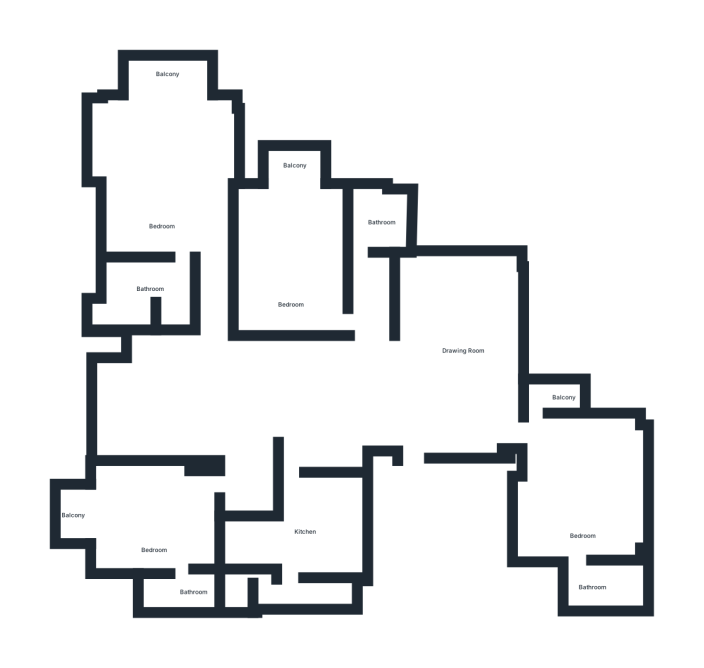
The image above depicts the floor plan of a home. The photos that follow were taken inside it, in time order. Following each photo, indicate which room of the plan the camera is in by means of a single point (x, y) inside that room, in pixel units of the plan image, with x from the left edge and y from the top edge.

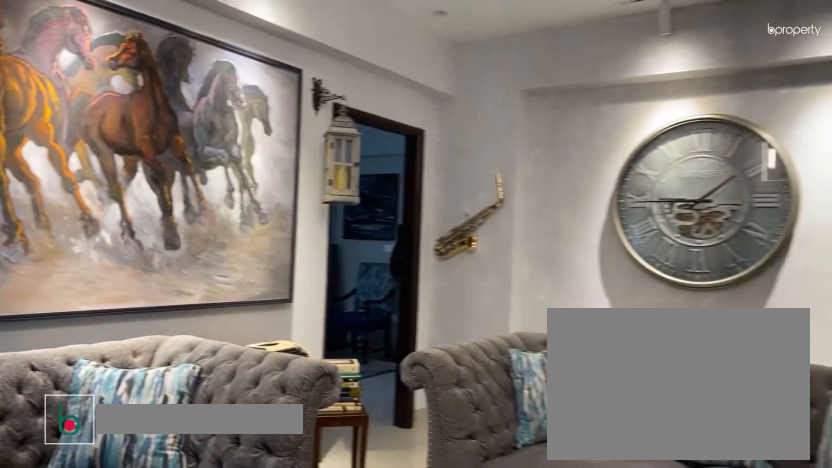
(464, 347)
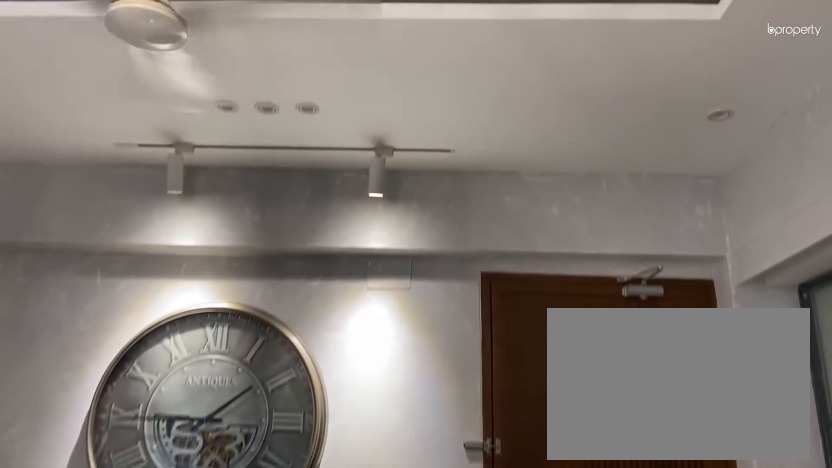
(464, 347)
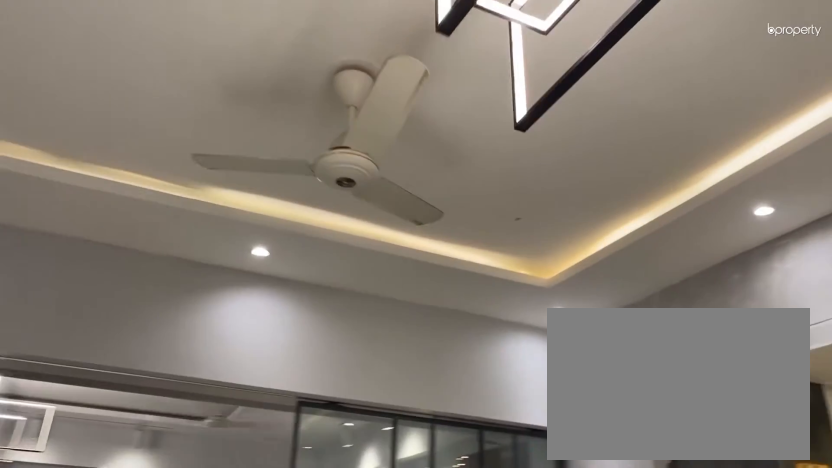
(247, 382)
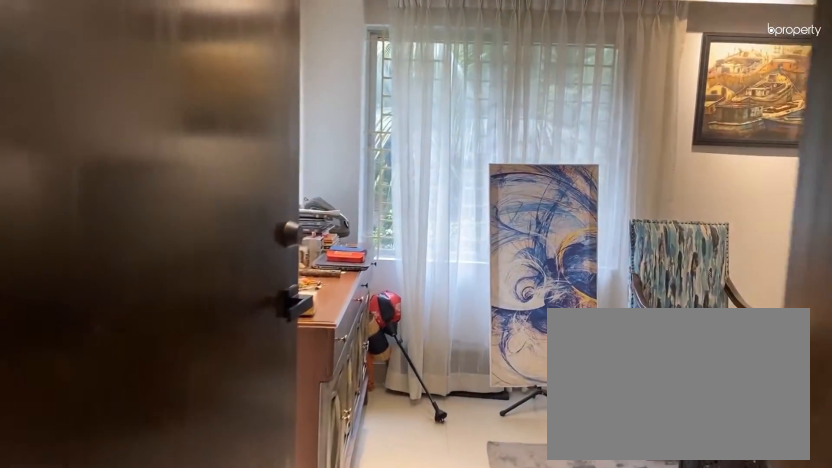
(581, 495)
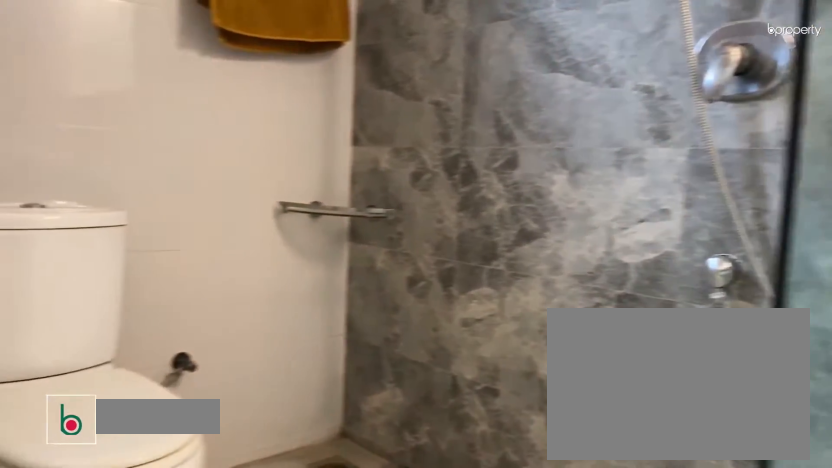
(616, 585)
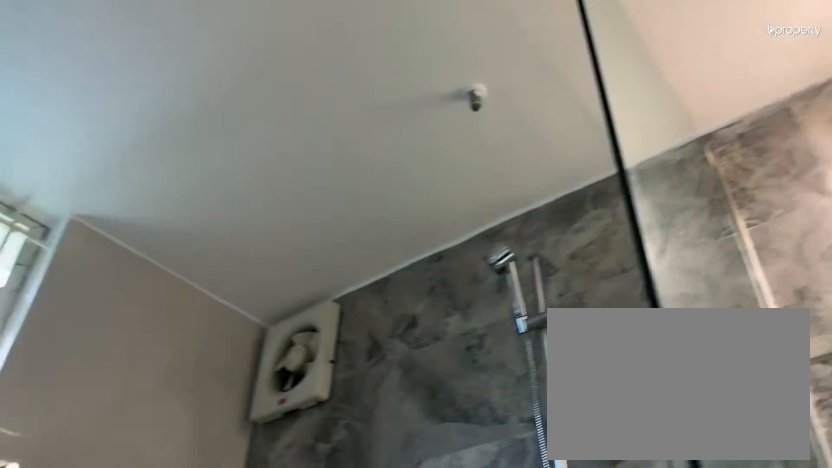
(616, 585)
